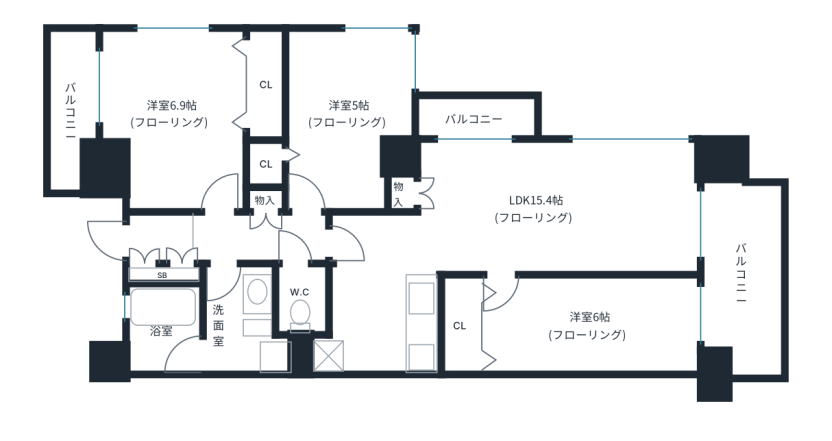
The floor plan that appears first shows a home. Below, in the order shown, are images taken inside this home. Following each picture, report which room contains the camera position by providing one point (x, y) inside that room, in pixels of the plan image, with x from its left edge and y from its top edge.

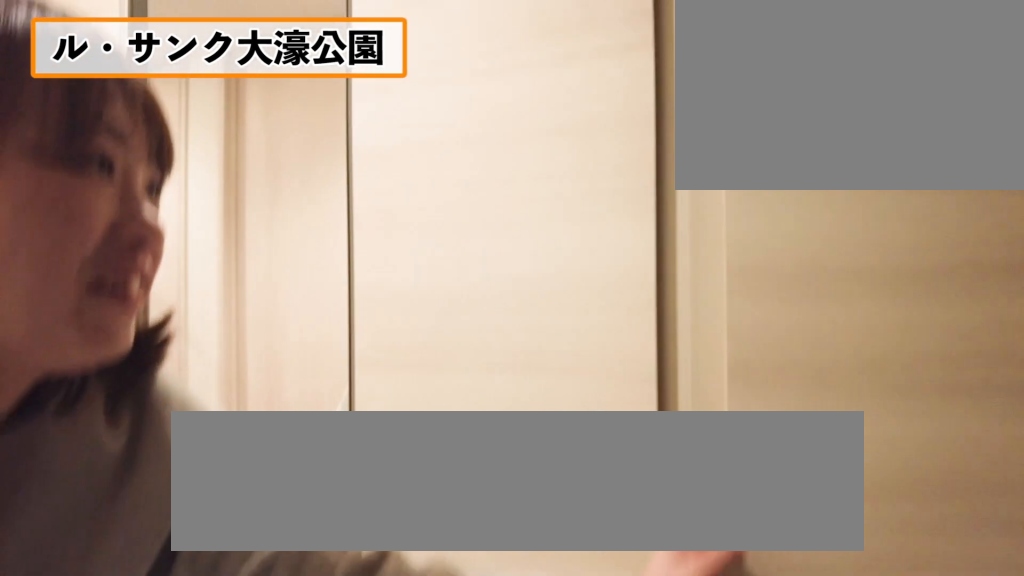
(151, 242)
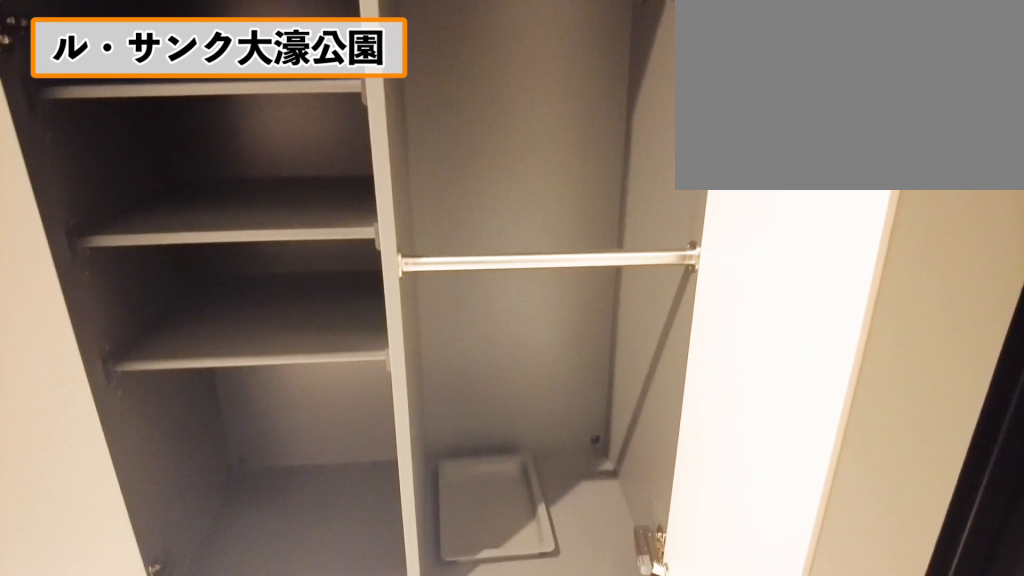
(151, 242)
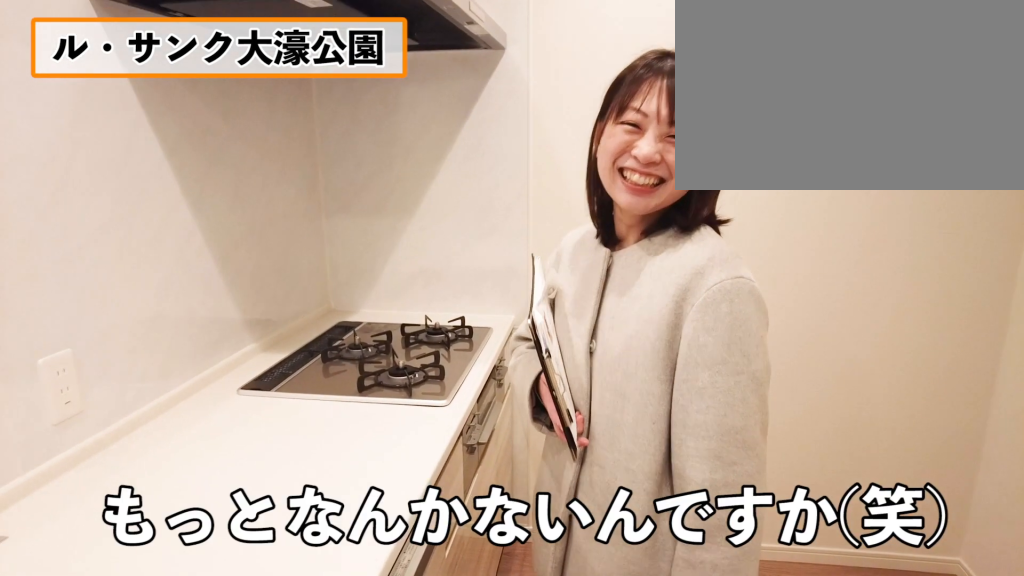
(379, 332)
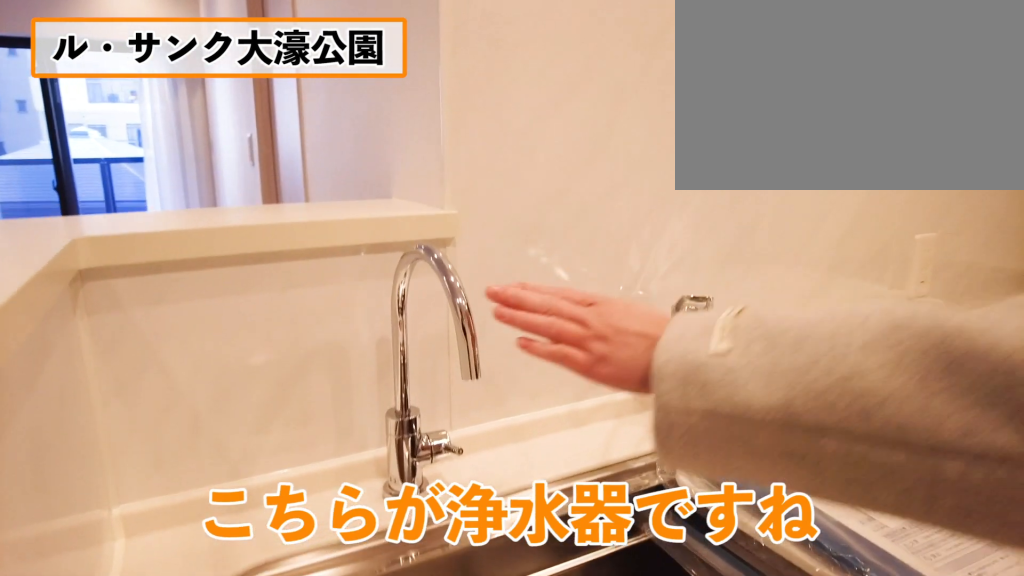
(379, 332)
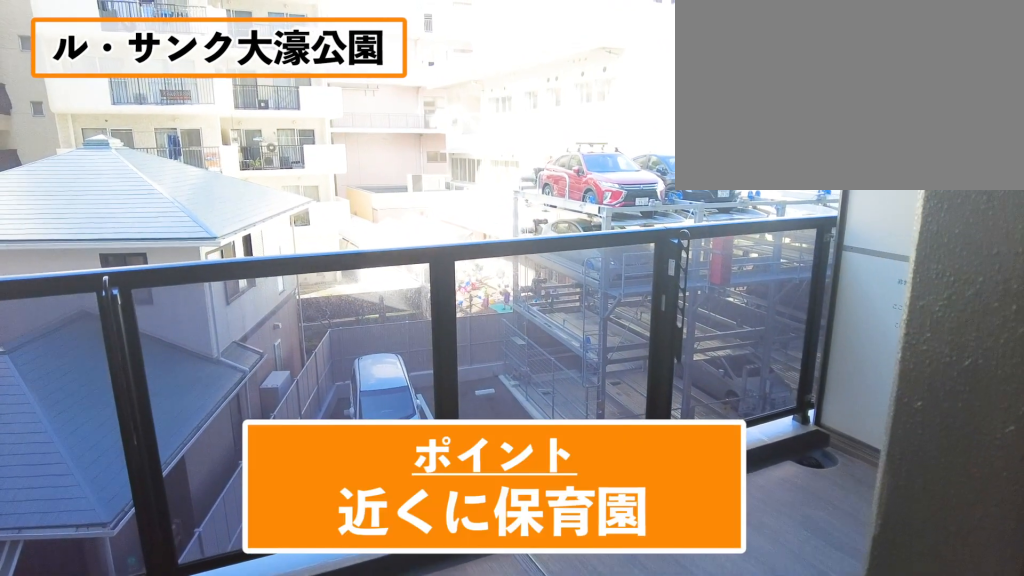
(481, 116)
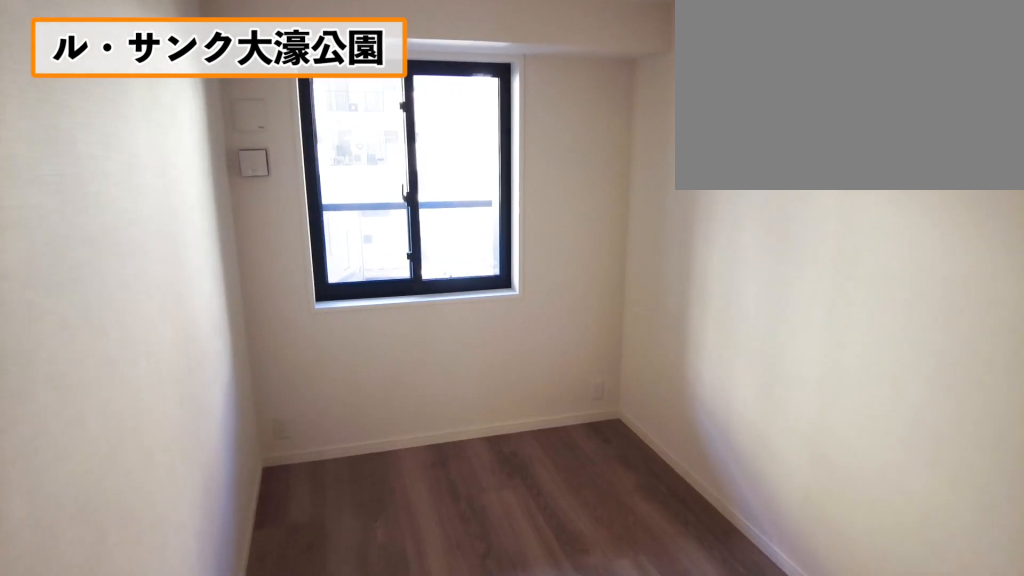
(591, 325)
